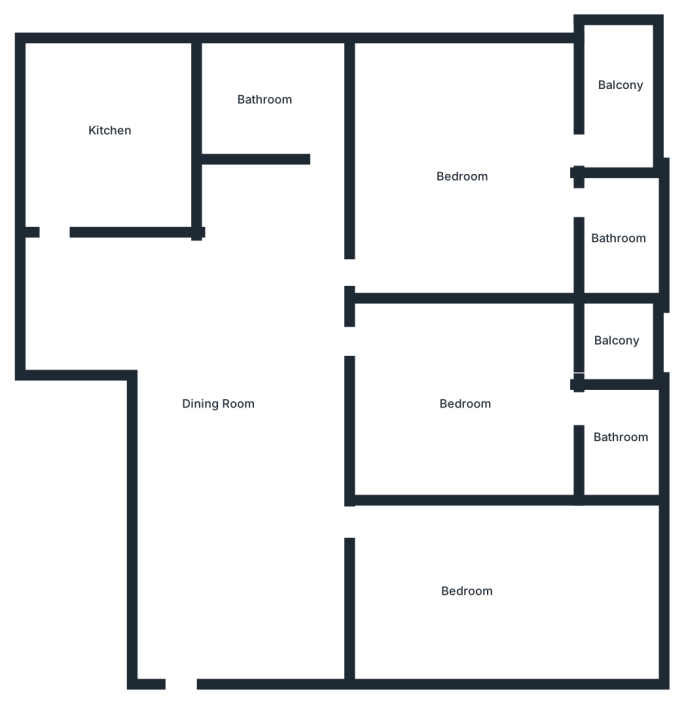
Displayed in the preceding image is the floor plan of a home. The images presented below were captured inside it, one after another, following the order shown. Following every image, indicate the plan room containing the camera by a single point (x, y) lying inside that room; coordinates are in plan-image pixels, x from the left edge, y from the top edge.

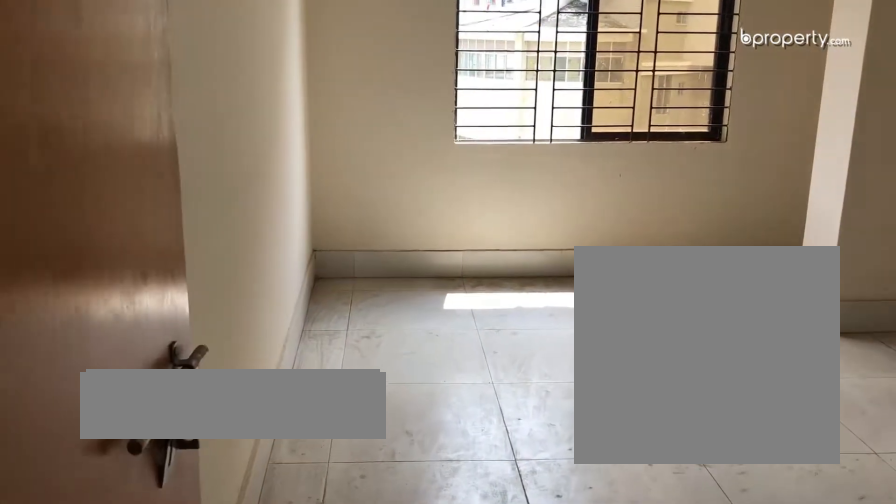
(467, 589)
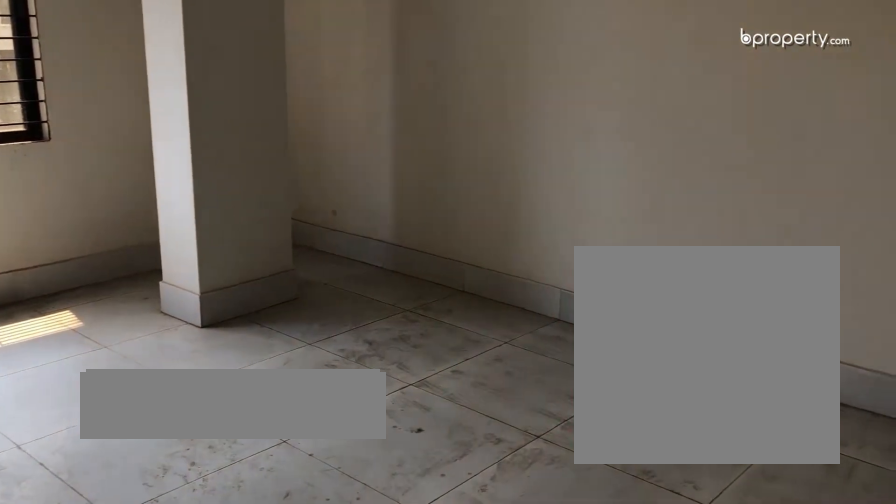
(467, 589)
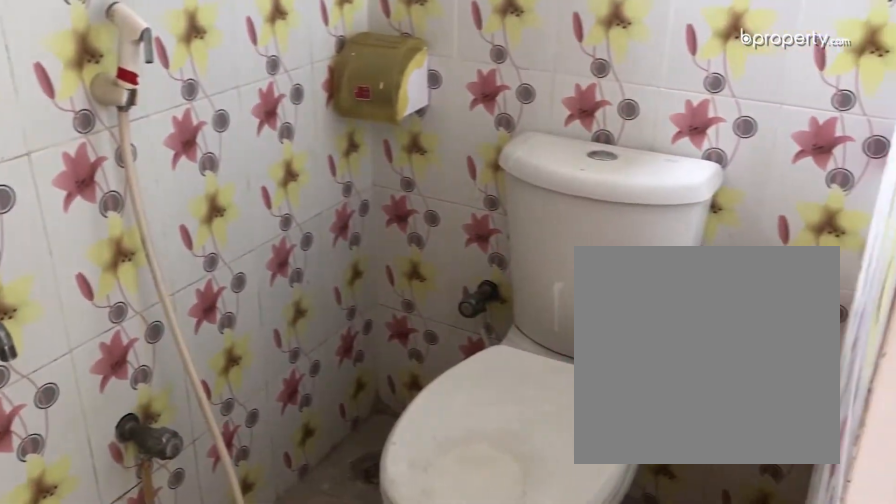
(621, 442)
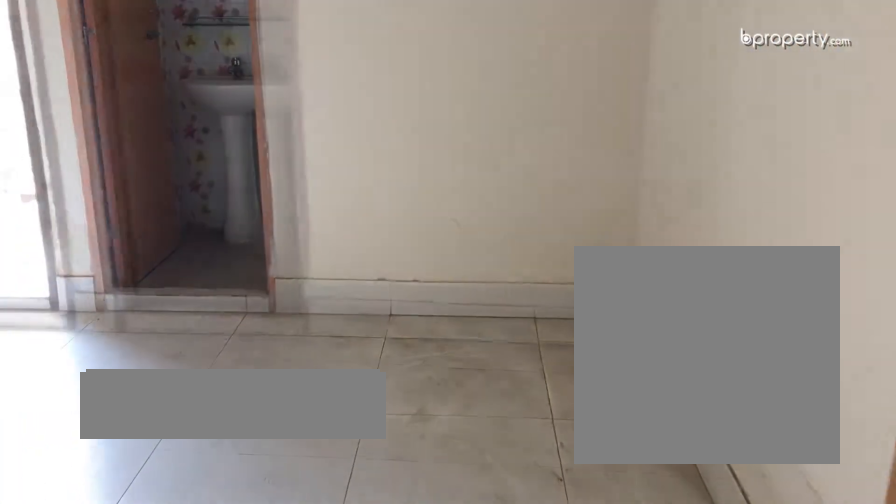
(456, 178)
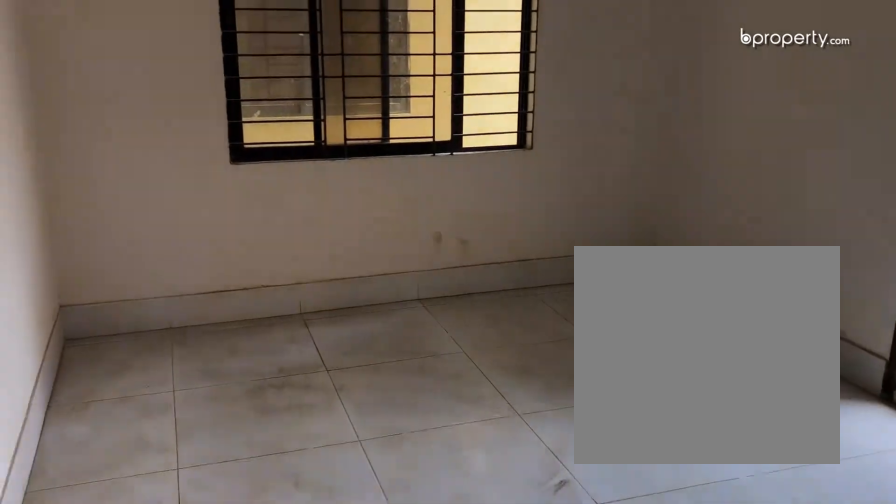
(456, 178)
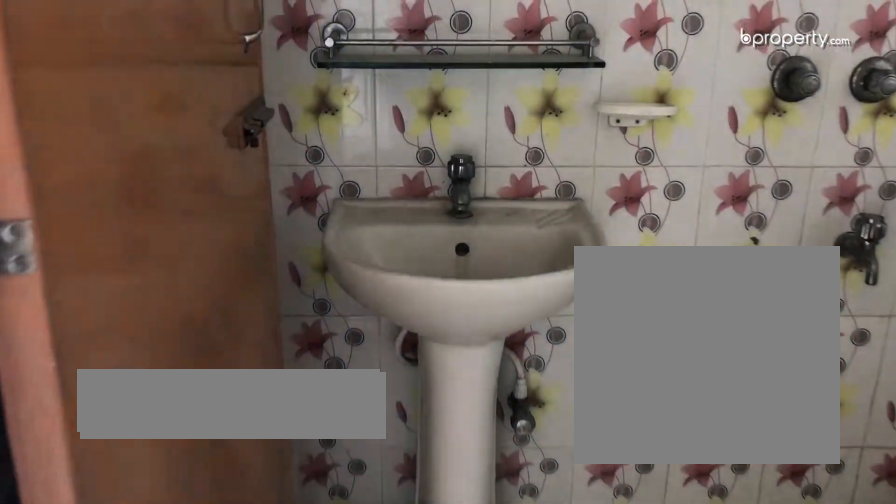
(621, 237)
